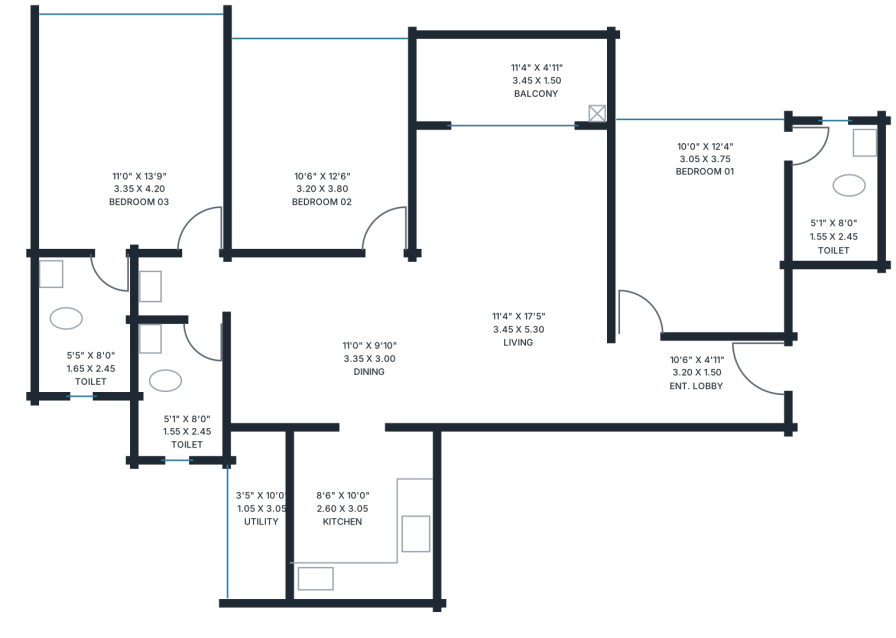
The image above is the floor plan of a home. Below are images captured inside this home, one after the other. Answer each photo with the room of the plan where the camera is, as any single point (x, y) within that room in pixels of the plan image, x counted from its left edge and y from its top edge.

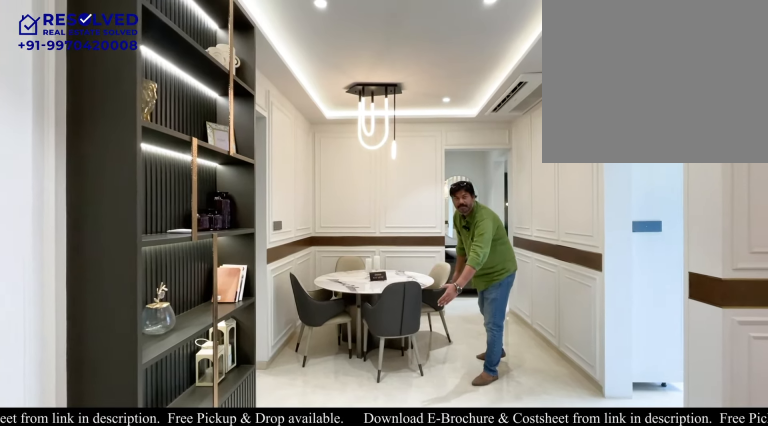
(325, 340)
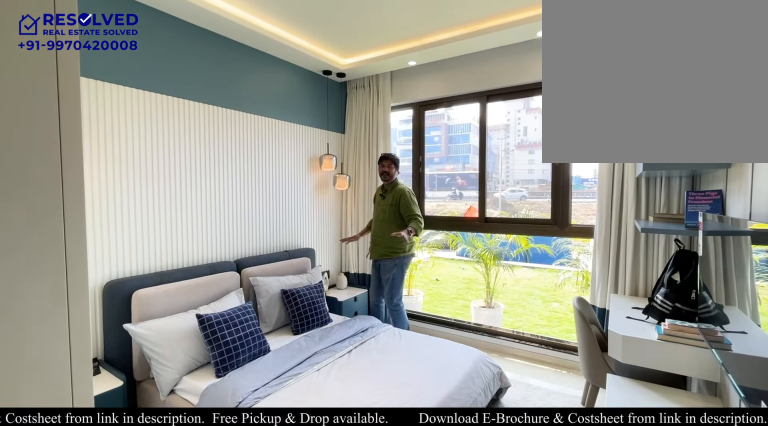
(320, 144)
